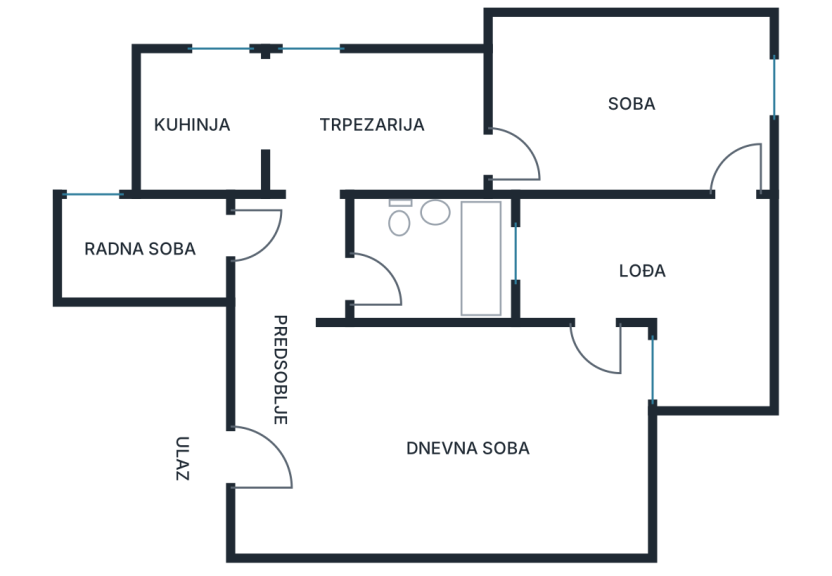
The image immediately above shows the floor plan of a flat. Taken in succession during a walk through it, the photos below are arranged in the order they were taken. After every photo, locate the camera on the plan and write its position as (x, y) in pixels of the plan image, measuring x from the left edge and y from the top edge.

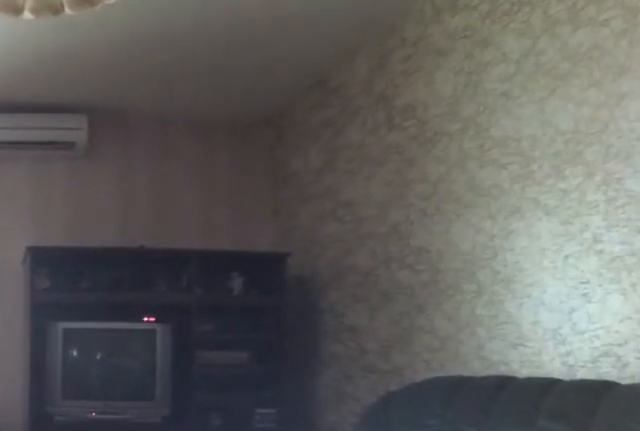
(386, 443)
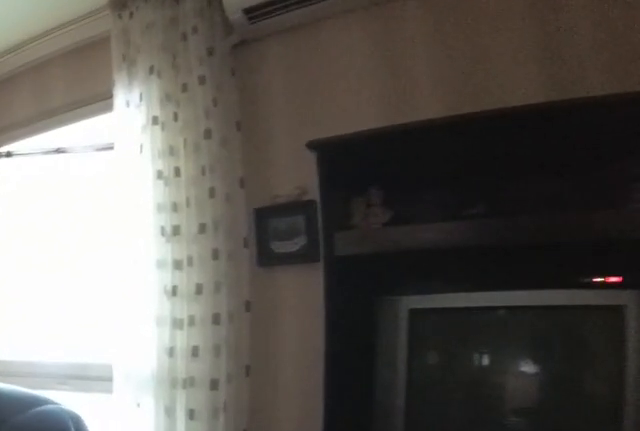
(462, 463)
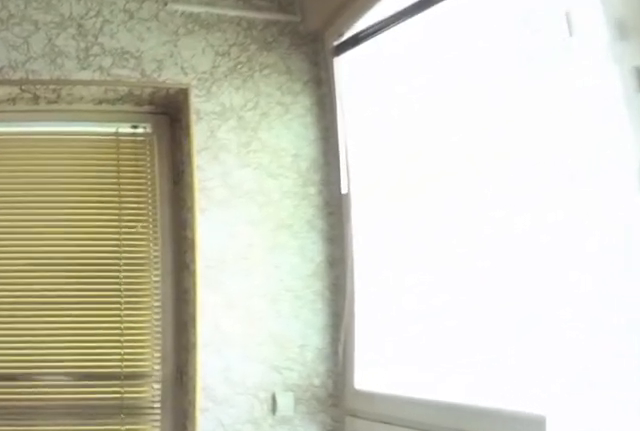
(561, 451)
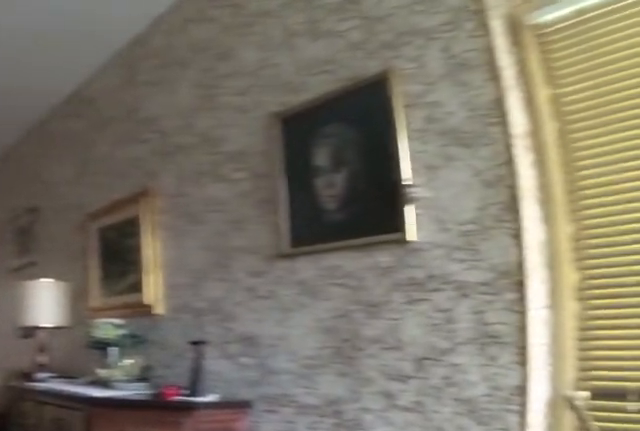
(599, 440)
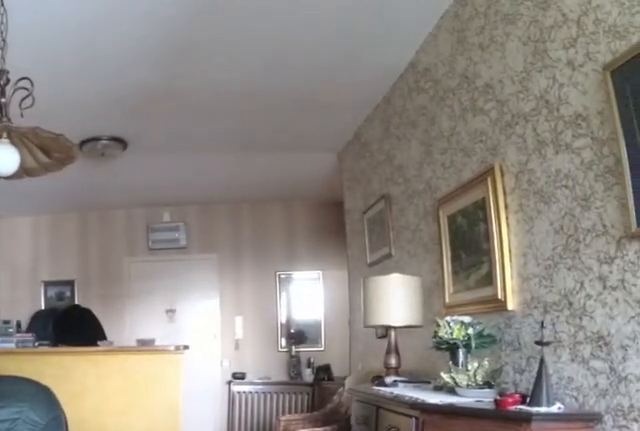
(608, 423)
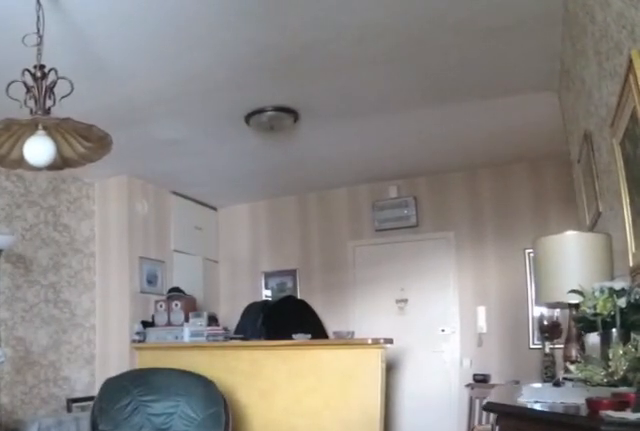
(606, 381)
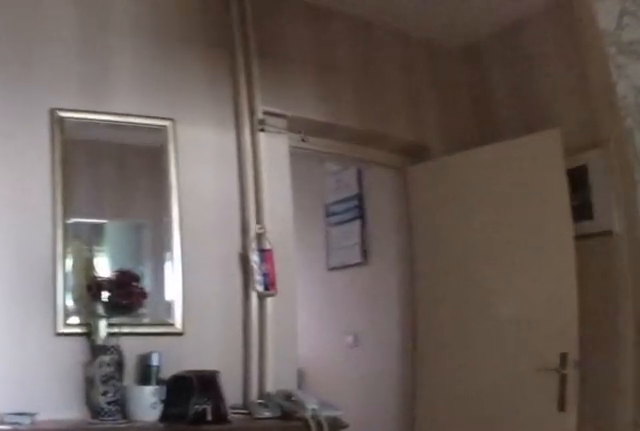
(353, 391)
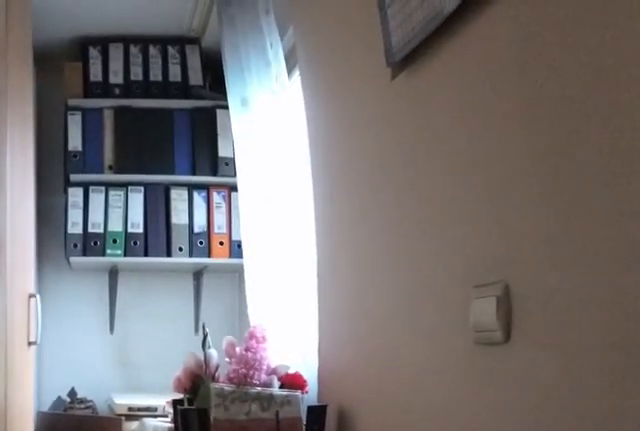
(229, 237)
